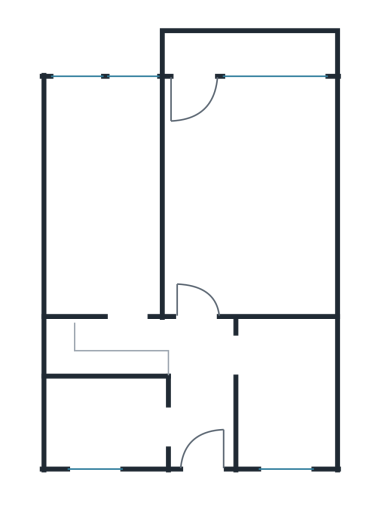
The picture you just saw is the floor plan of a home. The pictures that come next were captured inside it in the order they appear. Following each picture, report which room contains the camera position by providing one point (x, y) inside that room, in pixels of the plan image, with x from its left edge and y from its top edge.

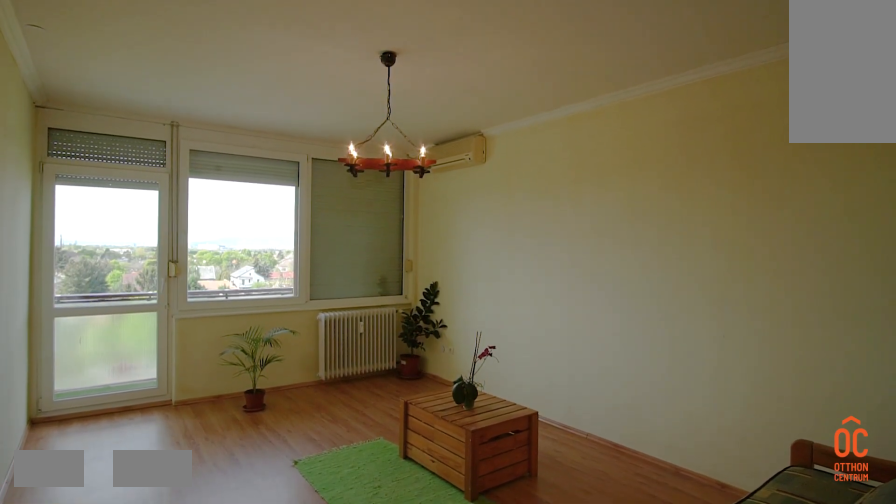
(256, 201)
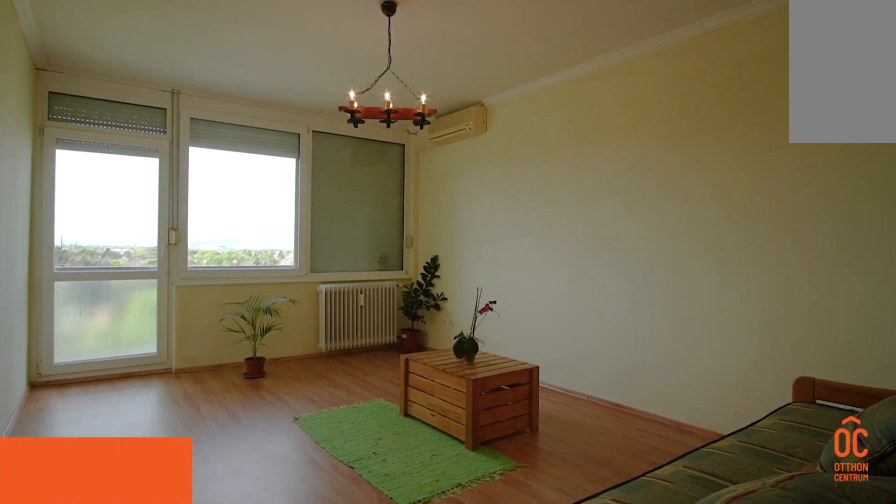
(256, 201)
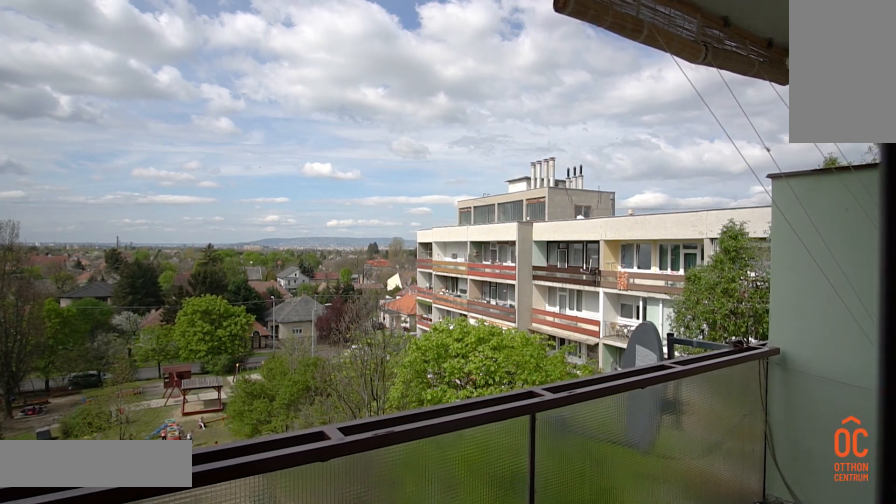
(257, 55)
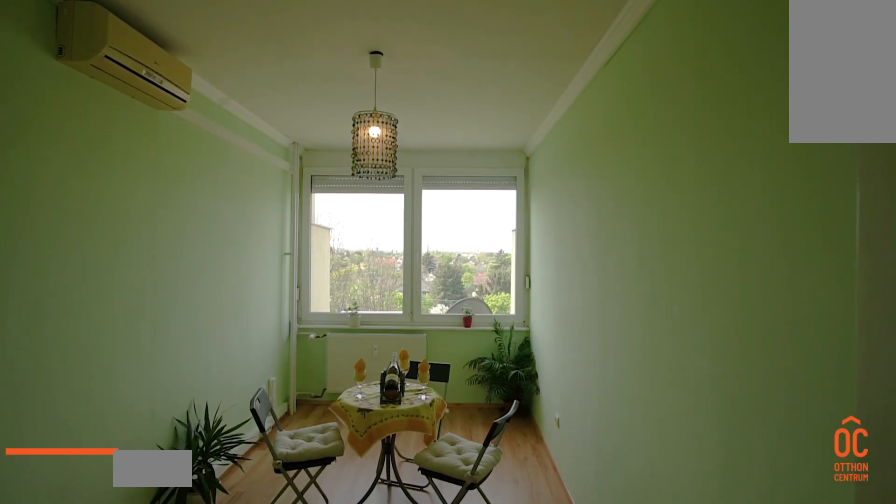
(108, 192)
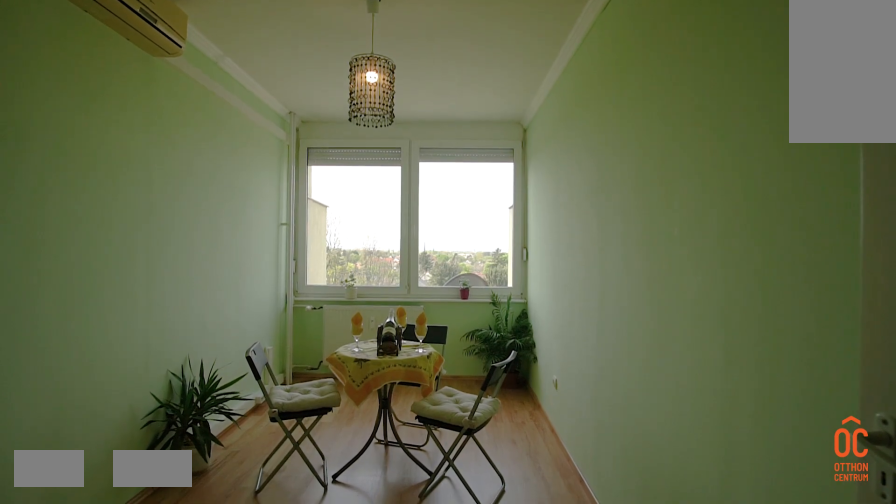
(108, 192)
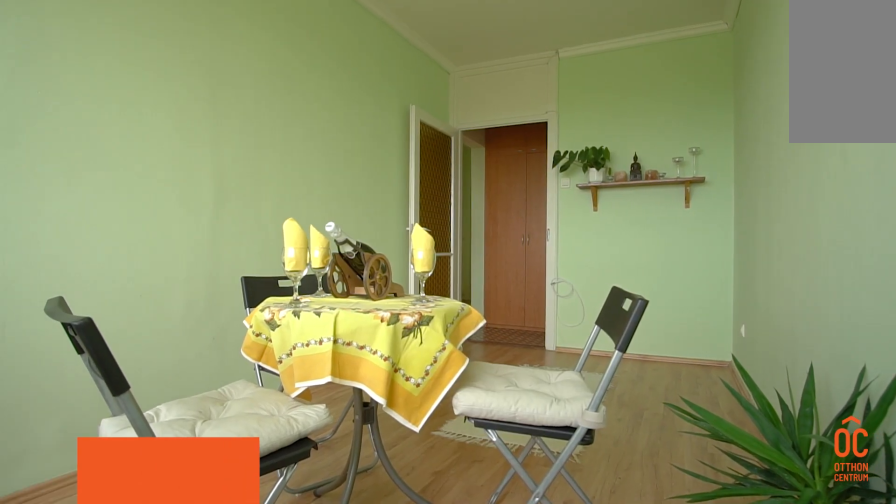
(108, 193)
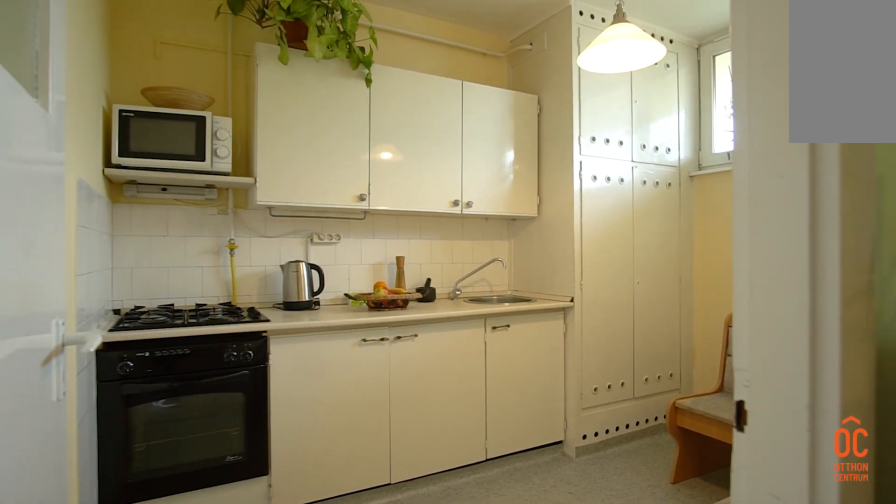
(289, 398)
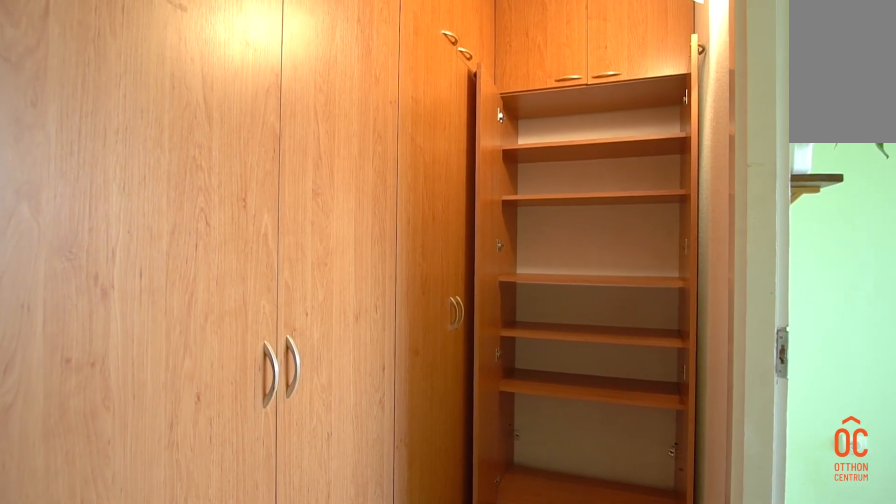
(103, 347)
